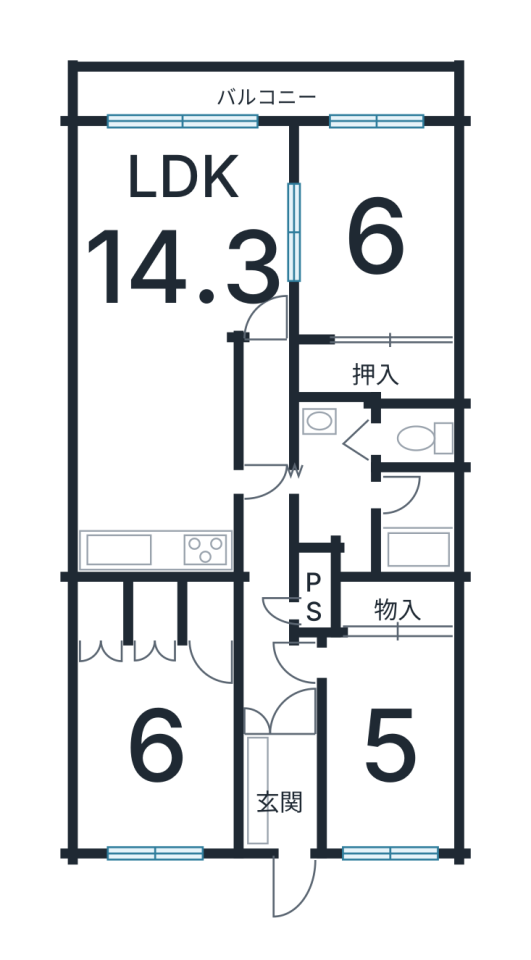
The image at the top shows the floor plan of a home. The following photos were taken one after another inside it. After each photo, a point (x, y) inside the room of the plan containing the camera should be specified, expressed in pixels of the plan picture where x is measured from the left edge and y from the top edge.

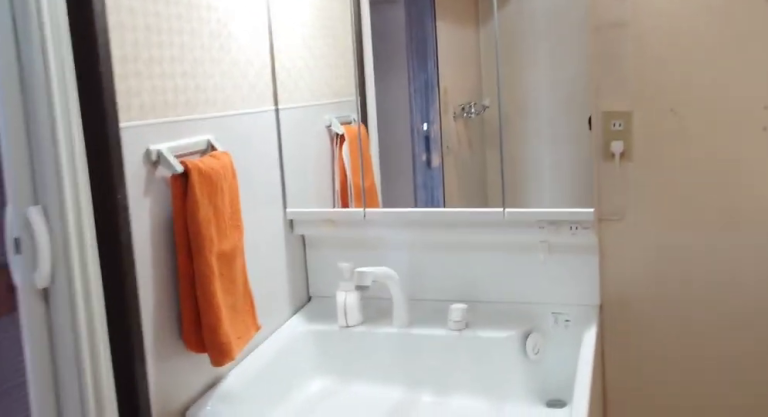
(318, 485)
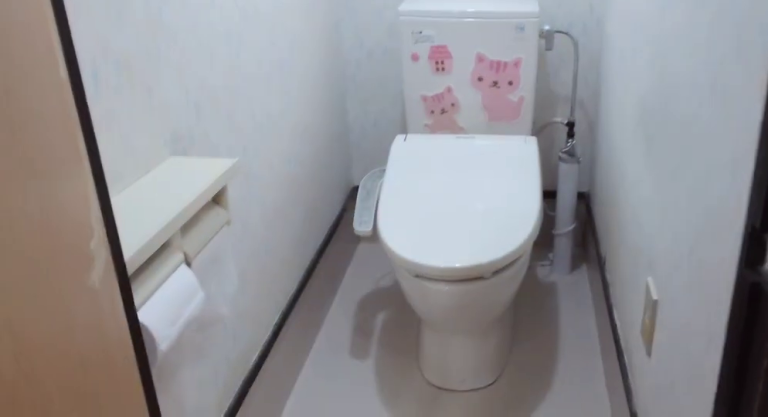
(414, 429)
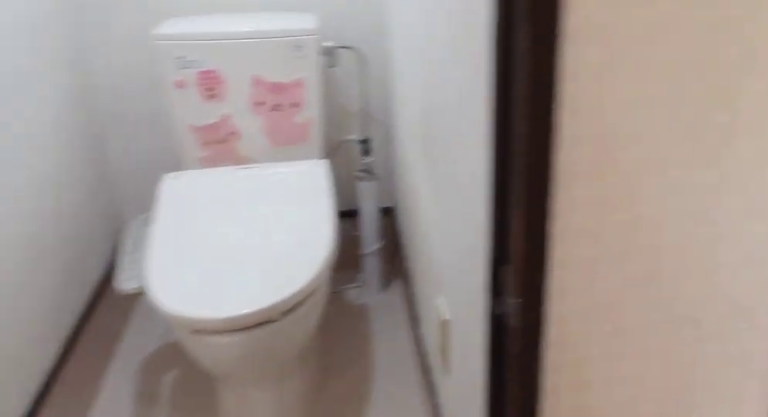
(414, 429)
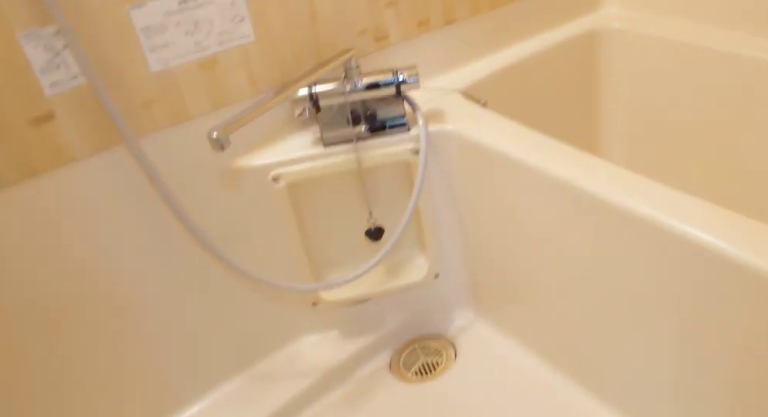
(408, 525)
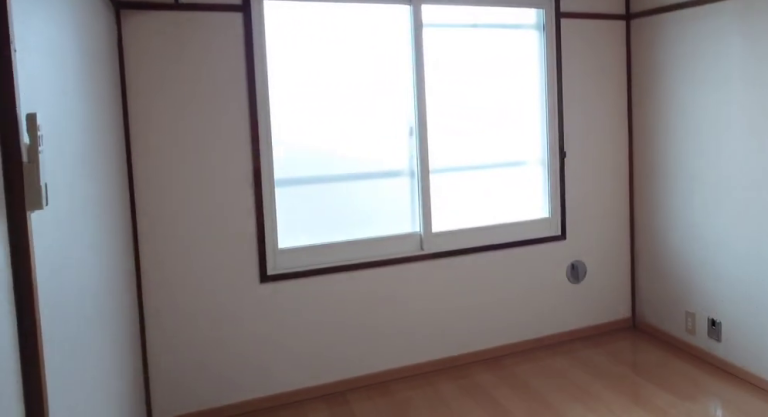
(158, 742)
